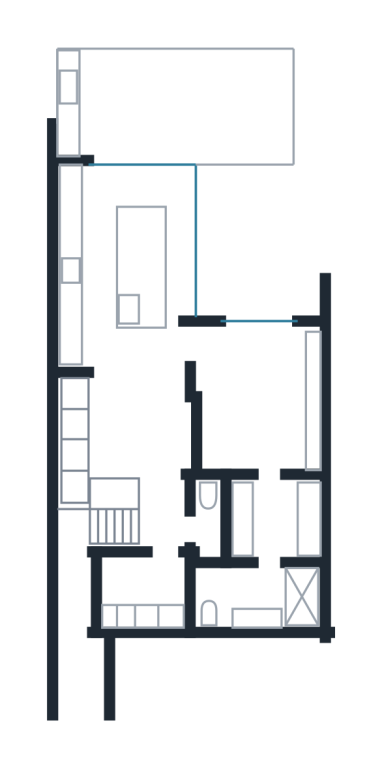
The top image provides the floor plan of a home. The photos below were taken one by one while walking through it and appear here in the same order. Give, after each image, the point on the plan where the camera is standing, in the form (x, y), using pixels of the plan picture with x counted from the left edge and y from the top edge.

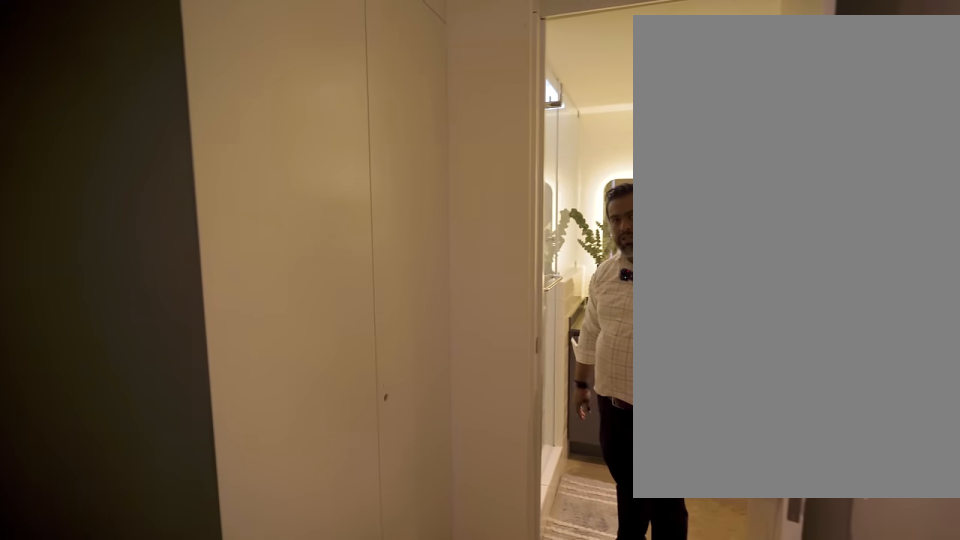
(267, 494)
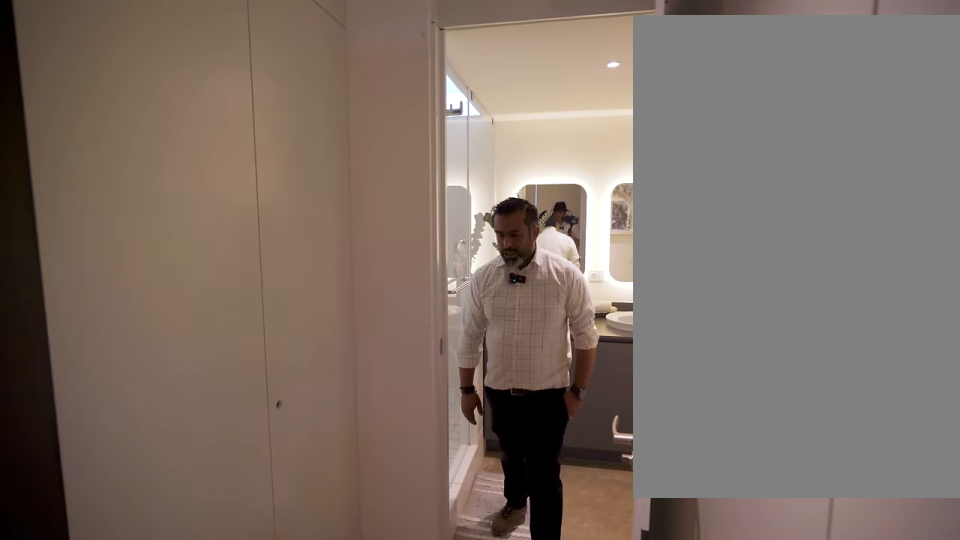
(268, 493)
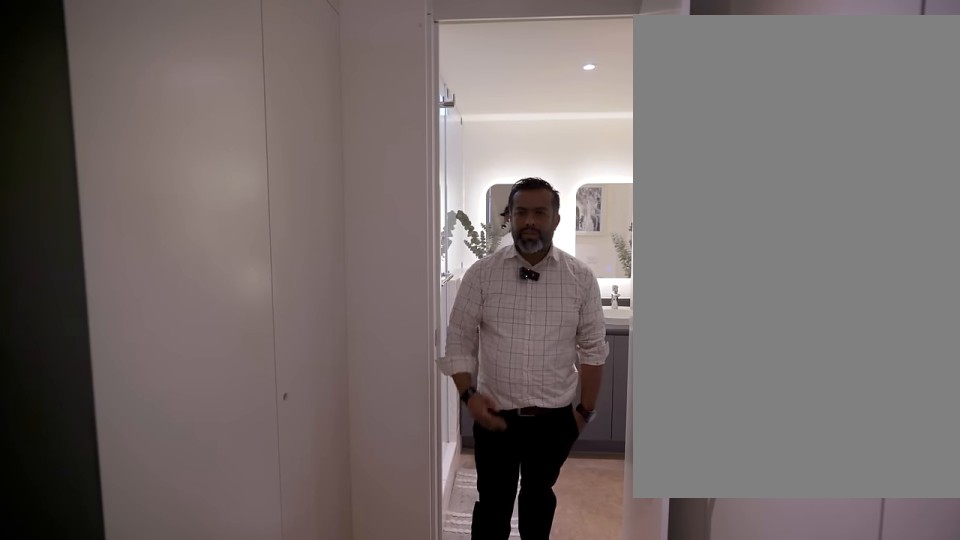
(269, 500)
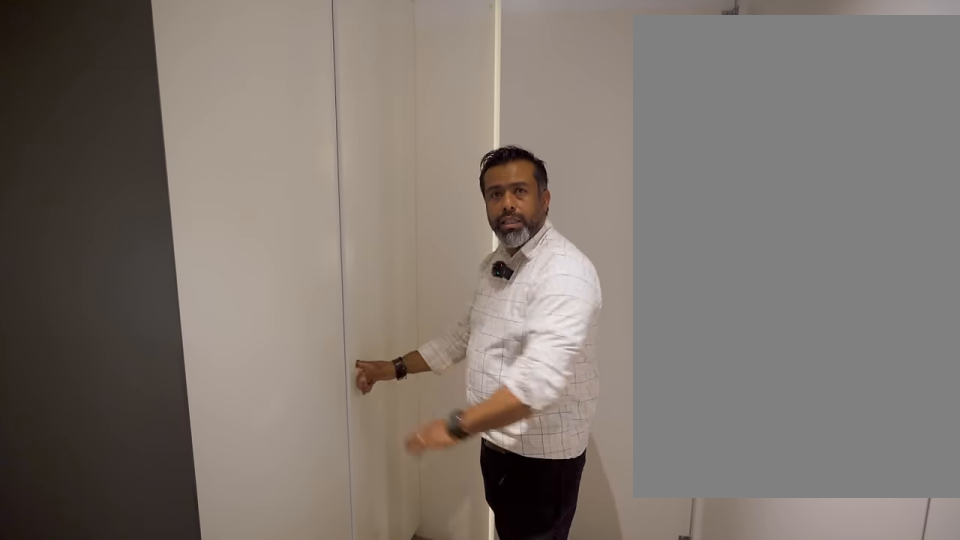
(270, 498)
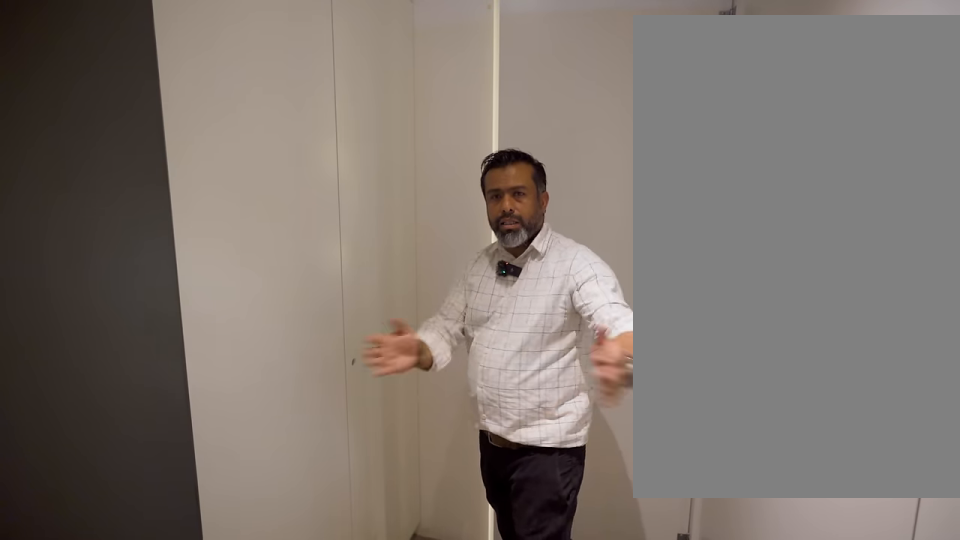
(270, 498)
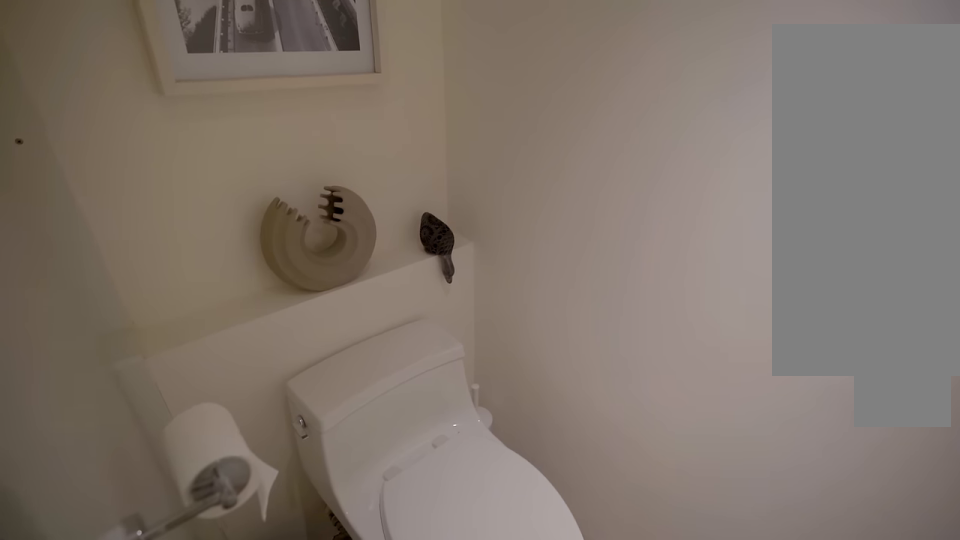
(263, 580)
